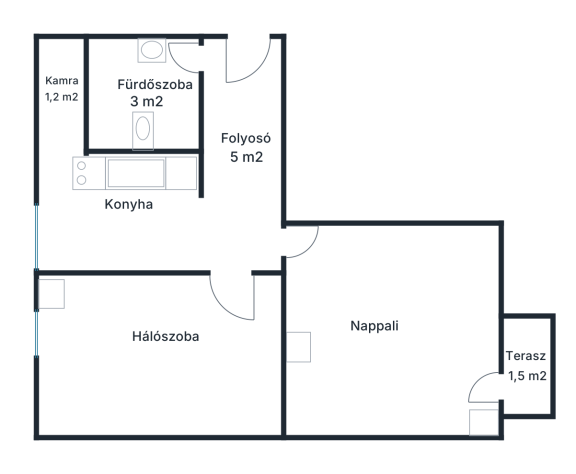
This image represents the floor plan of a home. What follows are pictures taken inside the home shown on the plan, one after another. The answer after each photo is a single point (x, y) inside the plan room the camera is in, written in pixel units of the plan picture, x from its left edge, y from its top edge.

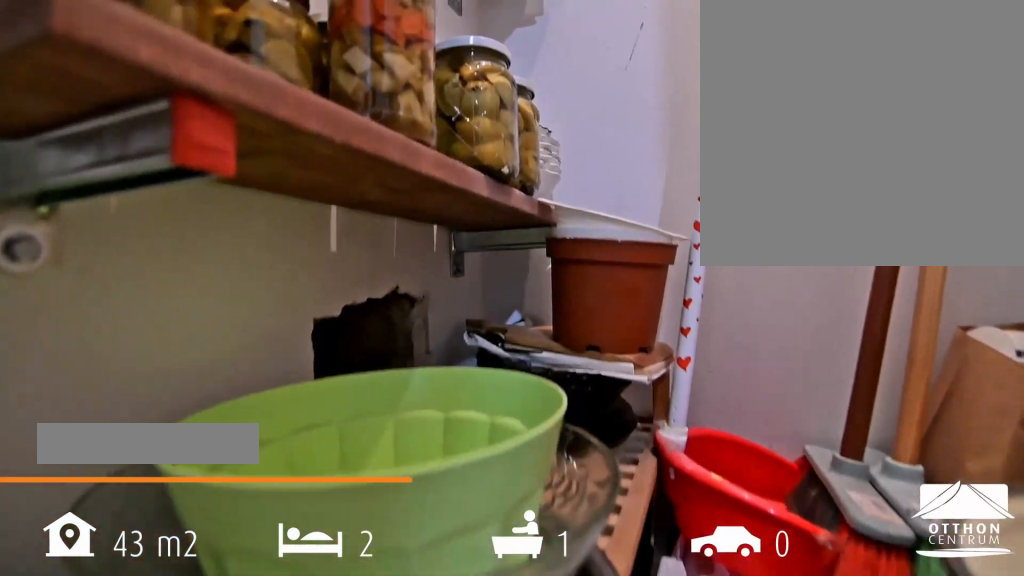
(60, 85)
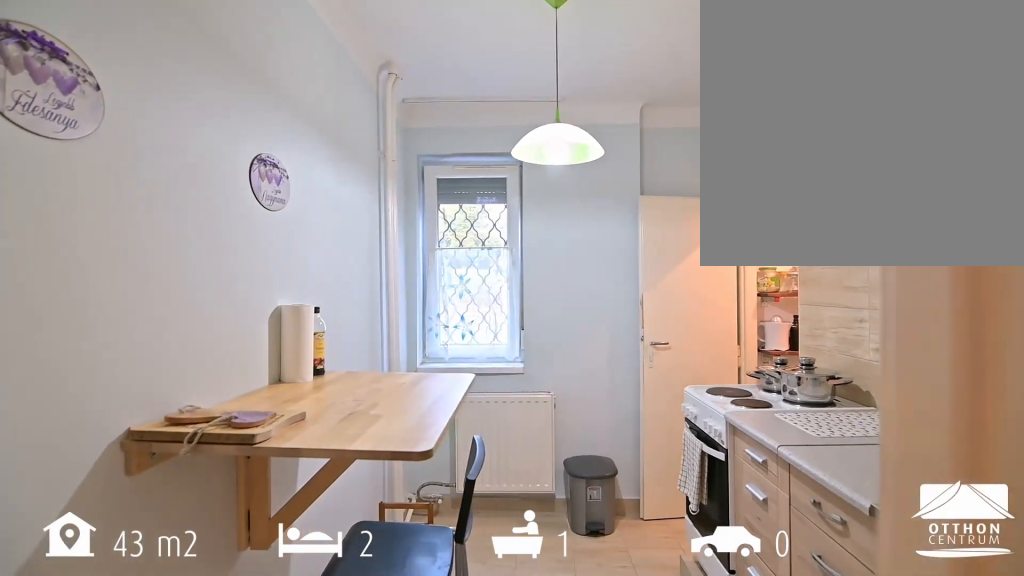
(198, 232)
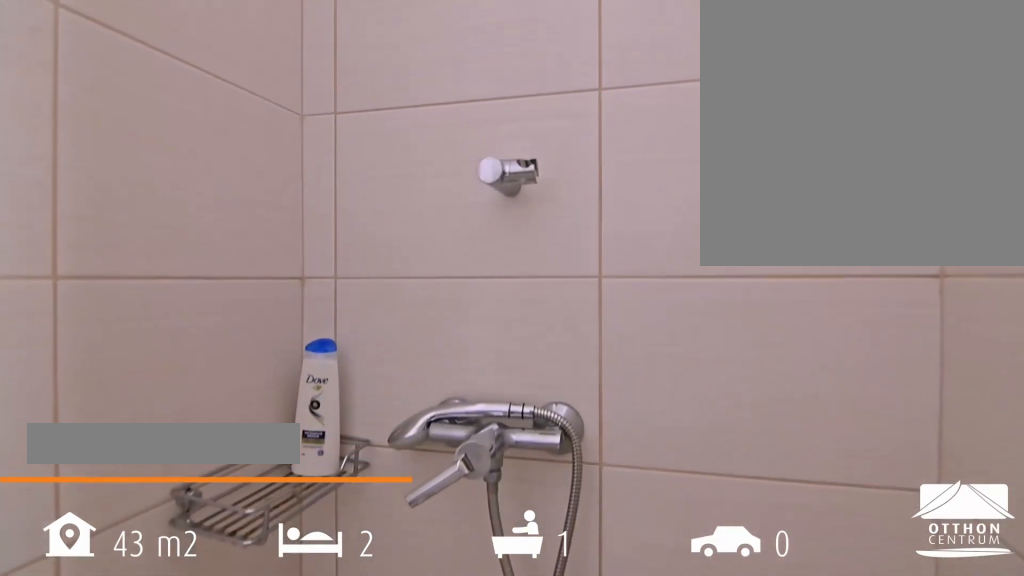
(141, 98)
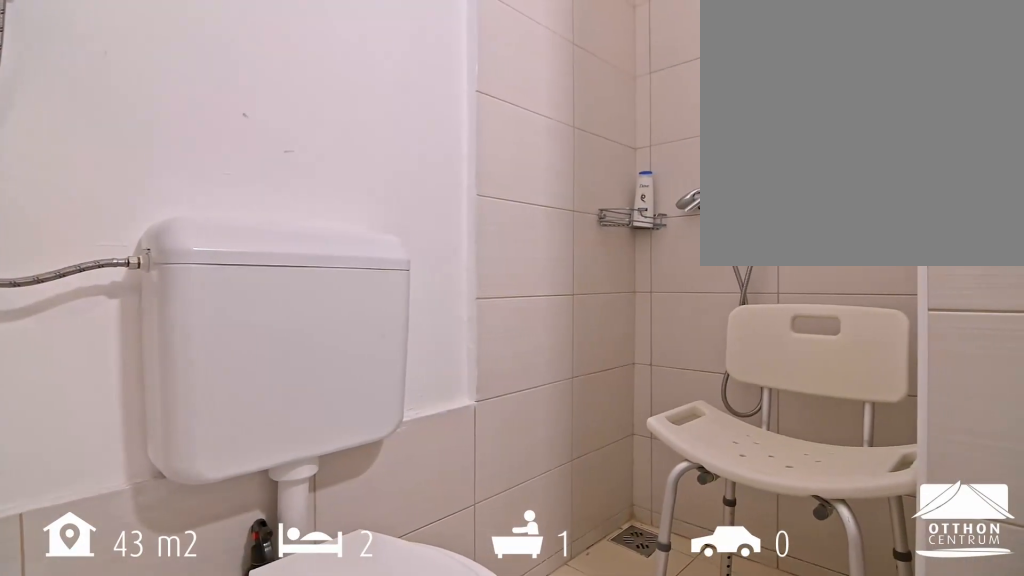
(141, 98)
